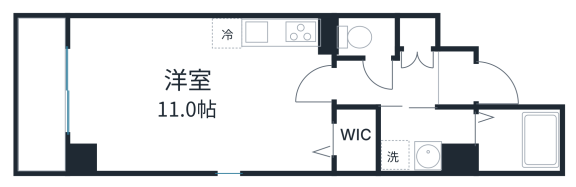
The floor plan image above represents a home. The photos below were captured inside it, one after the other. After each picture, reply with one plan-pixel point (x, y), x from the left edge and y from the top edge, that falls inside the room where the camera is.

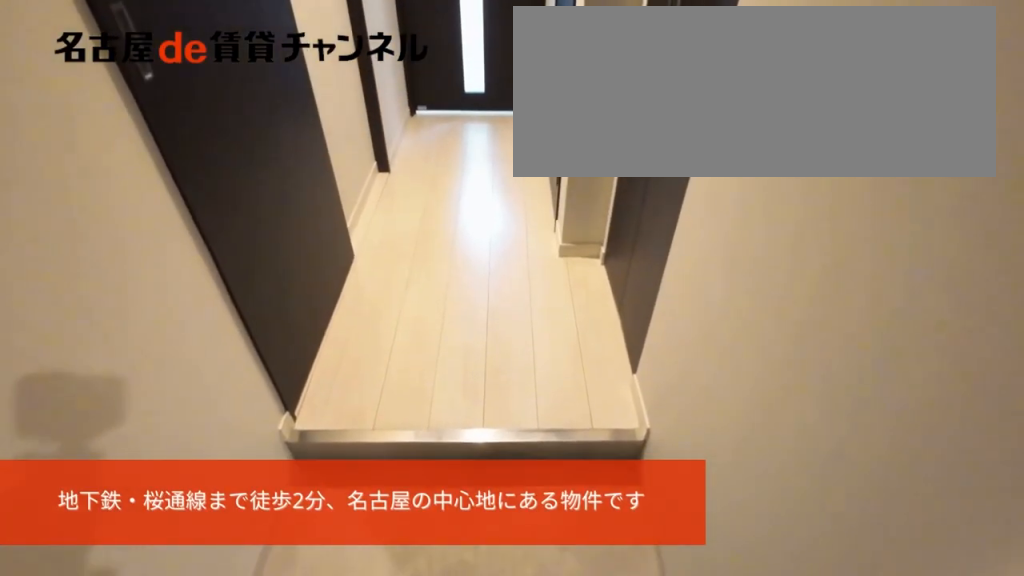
(456, 79)
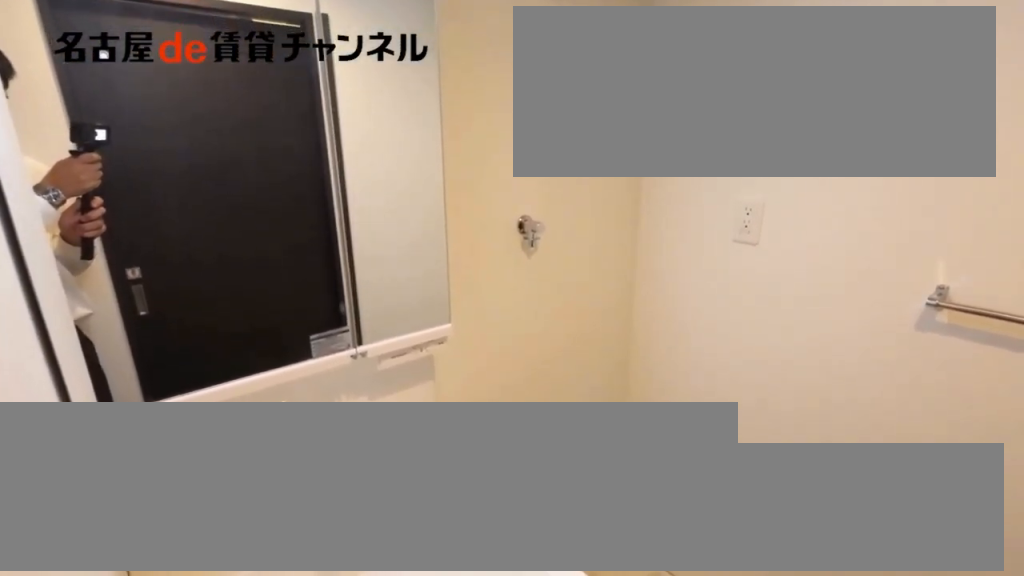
(426, 137)
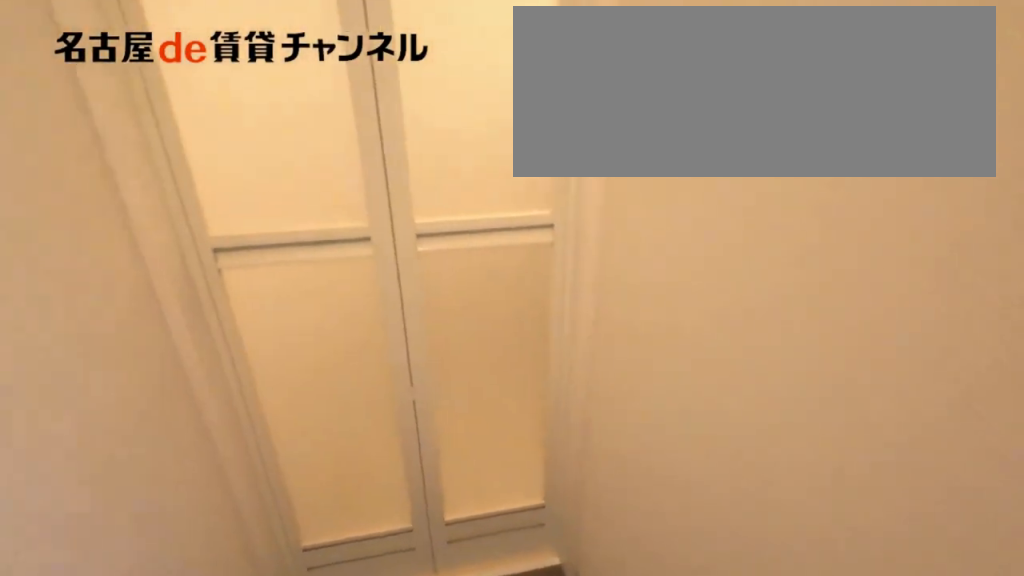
(426, 137)
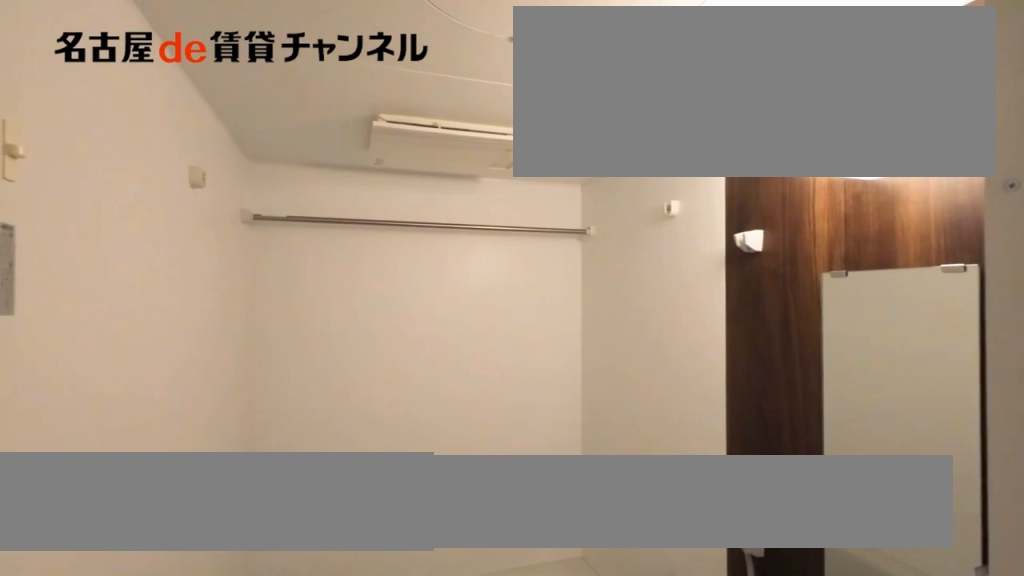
(517, 139)
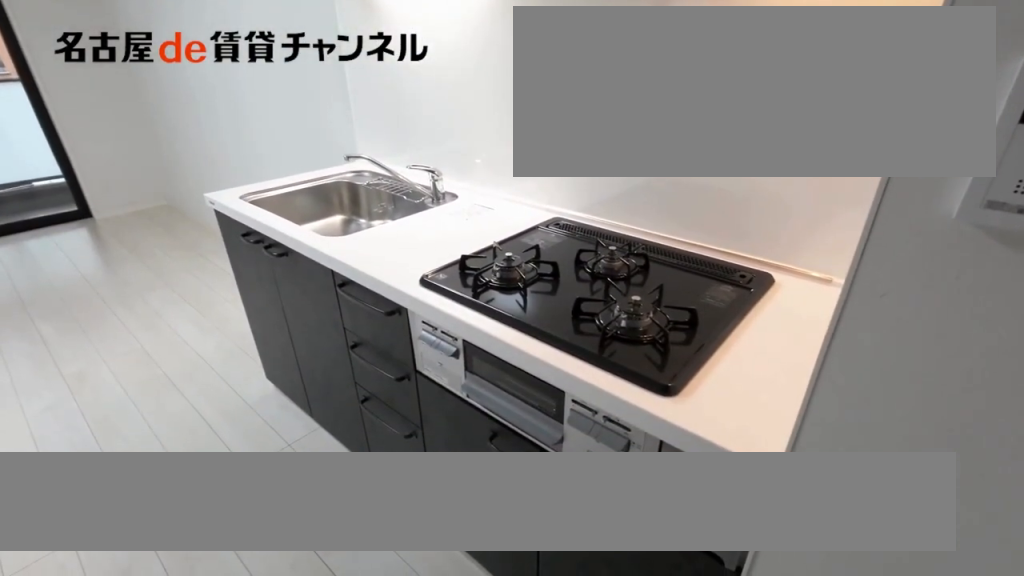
(274, 40)
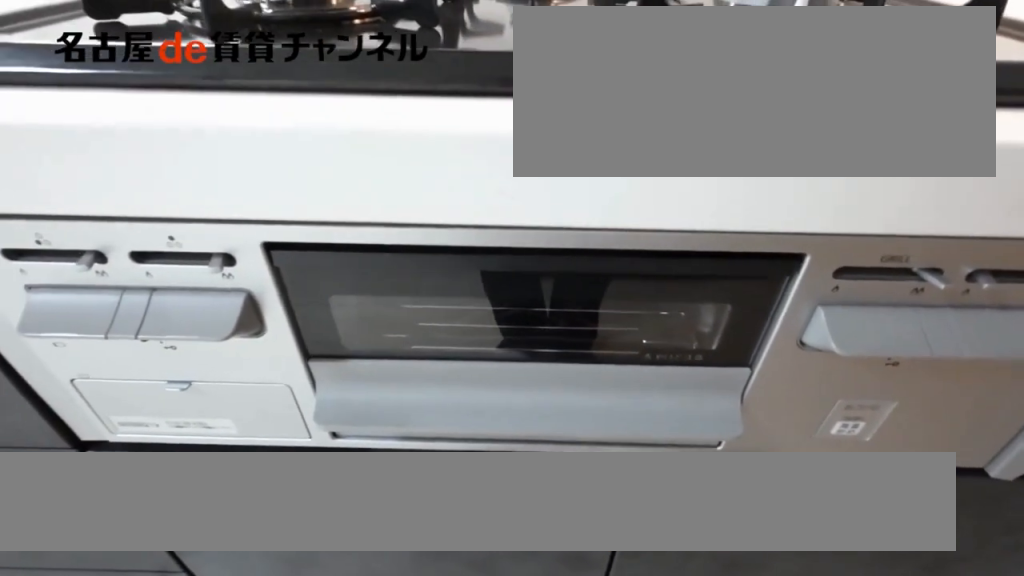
(274, 40)
